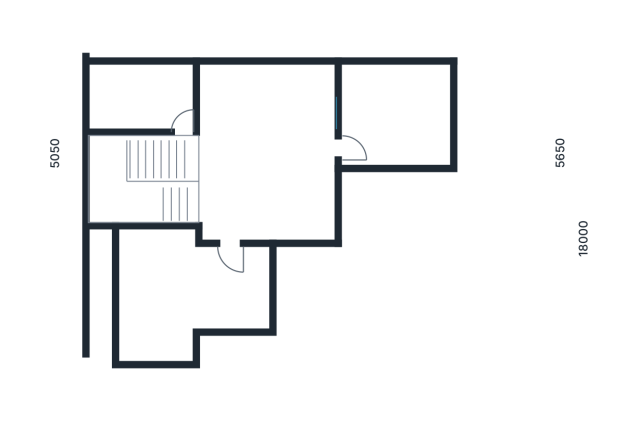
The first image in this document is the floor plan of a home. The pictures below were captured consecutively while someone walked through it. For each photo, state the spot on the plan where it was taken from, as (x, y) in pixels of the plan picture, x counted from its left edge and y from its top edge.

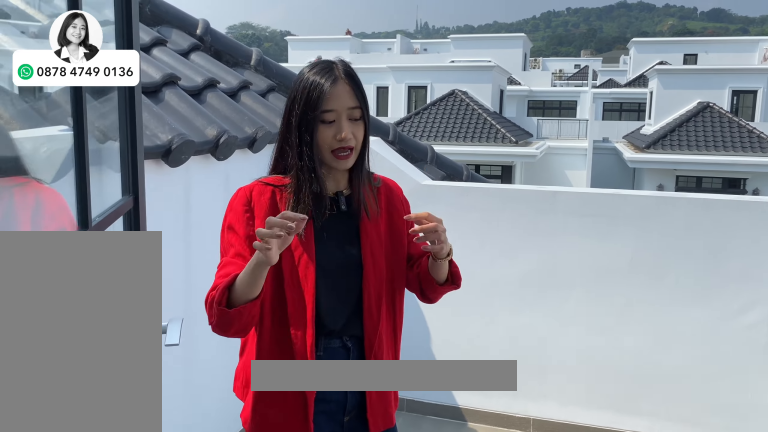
(174, 290)
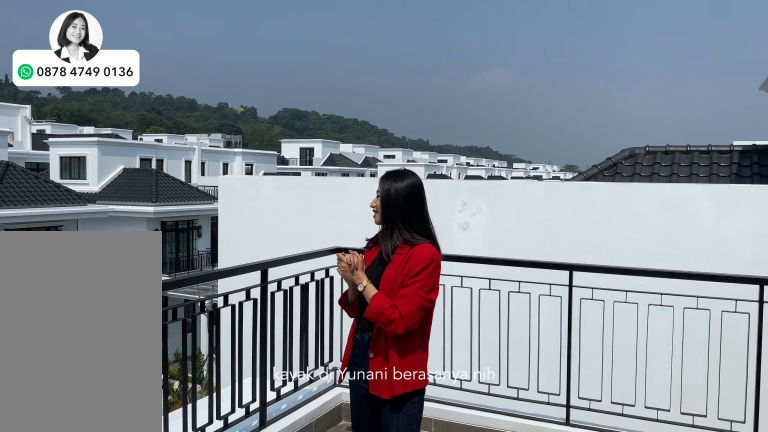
(174, 290)
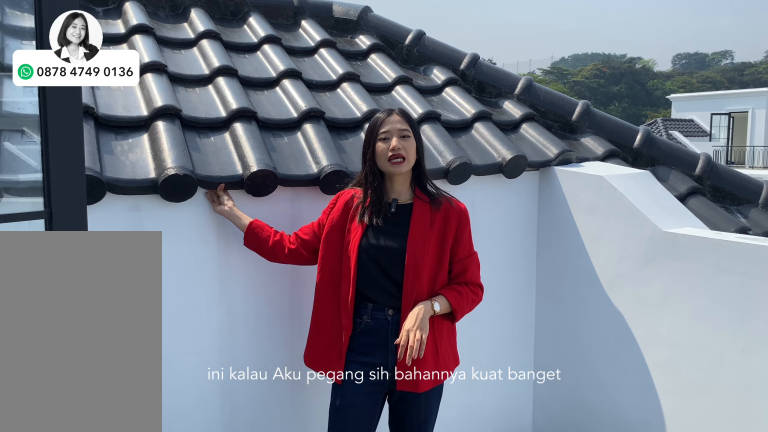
(174, 290)
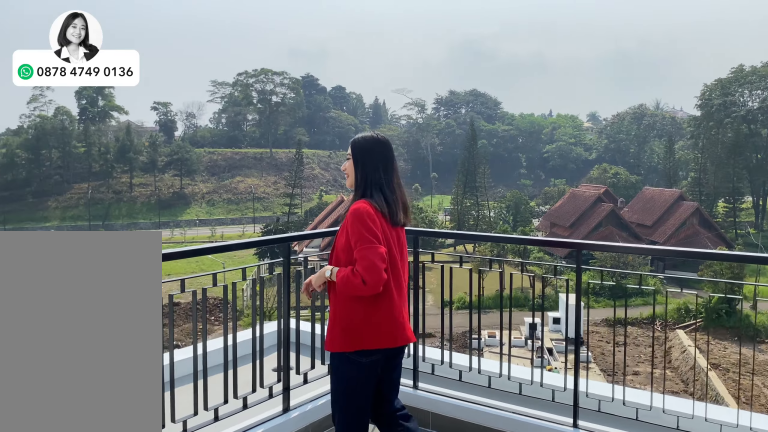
(394, 104)
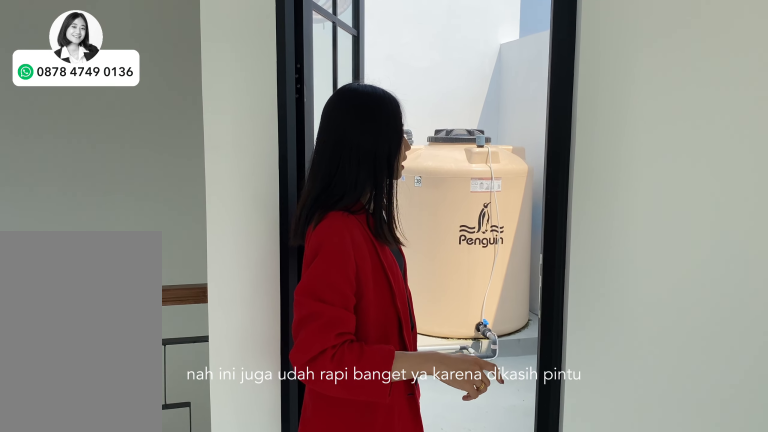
(262, 150)
